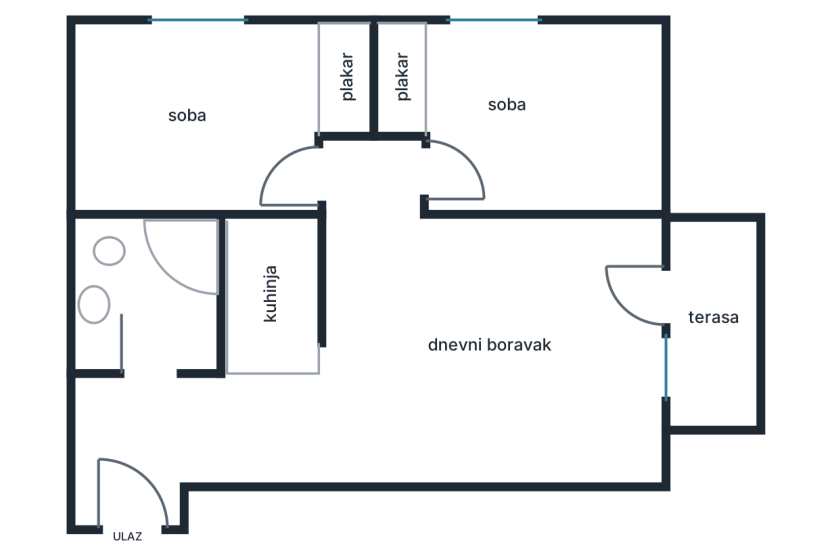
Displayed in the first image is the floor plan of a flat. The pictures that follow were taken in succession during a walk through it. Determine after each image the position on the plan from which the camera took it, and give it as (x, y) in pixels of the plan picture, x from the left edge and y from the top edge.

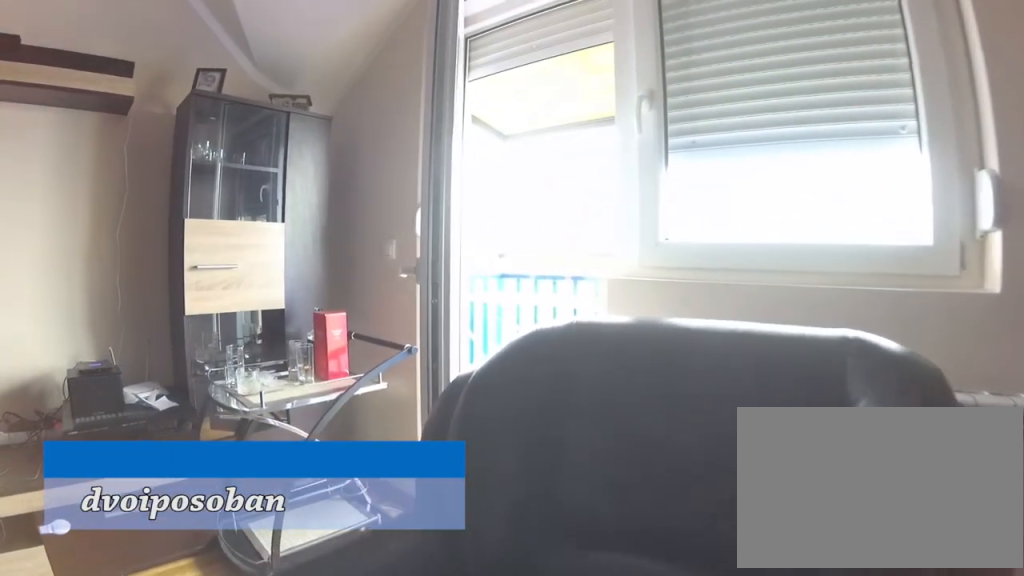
(513, 369)
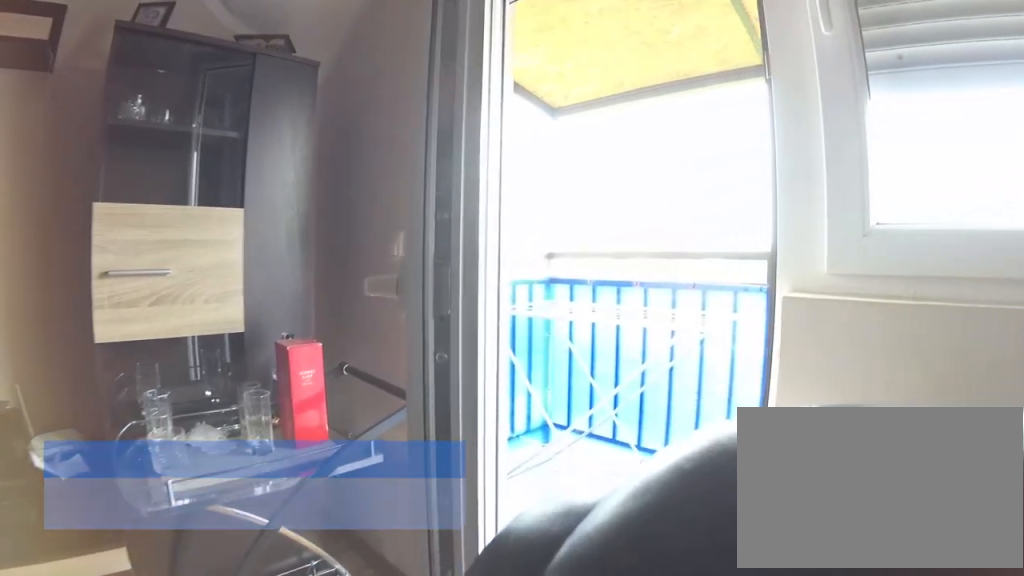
(542, 357)
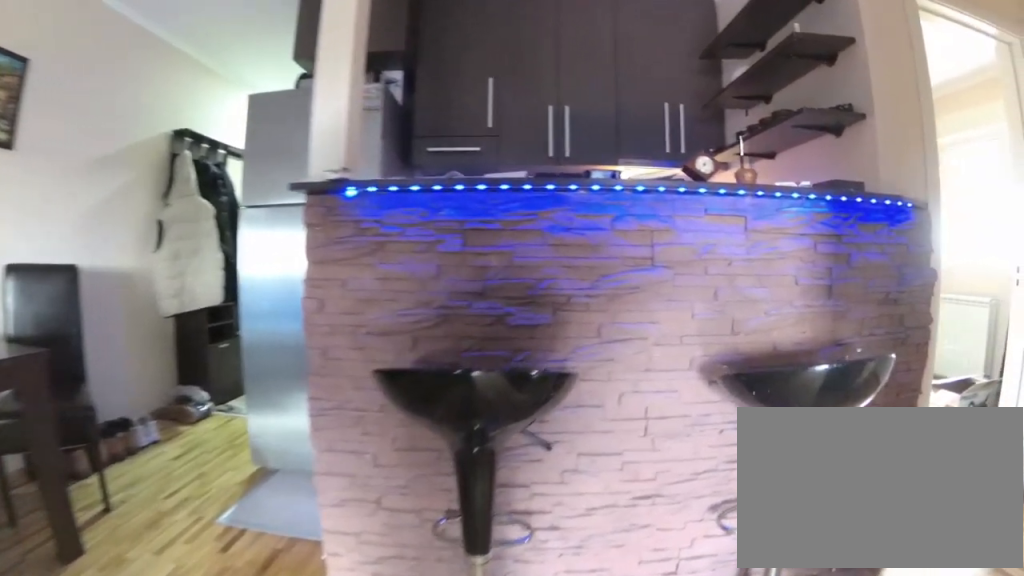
(443, 304)
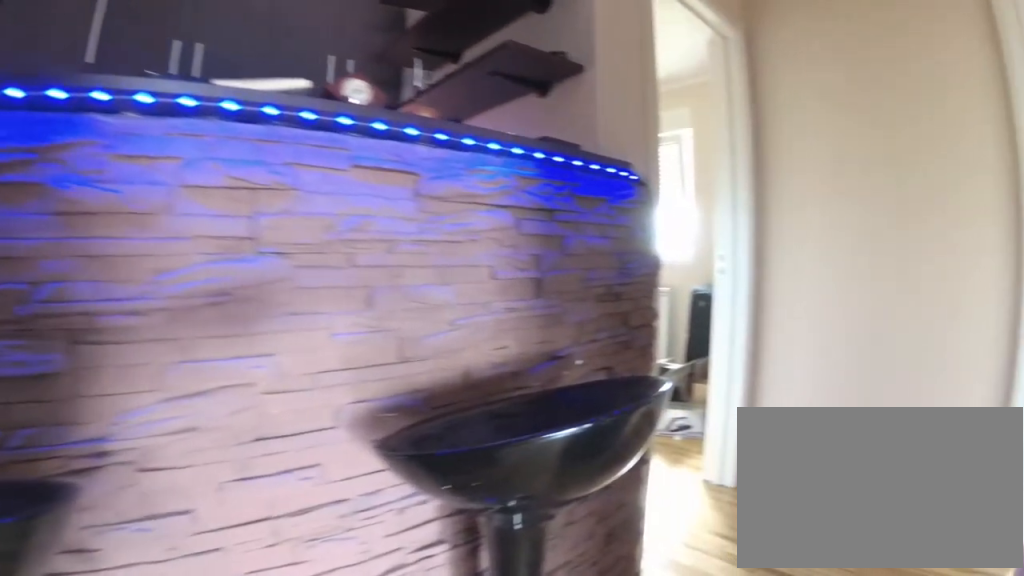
(406, 295)
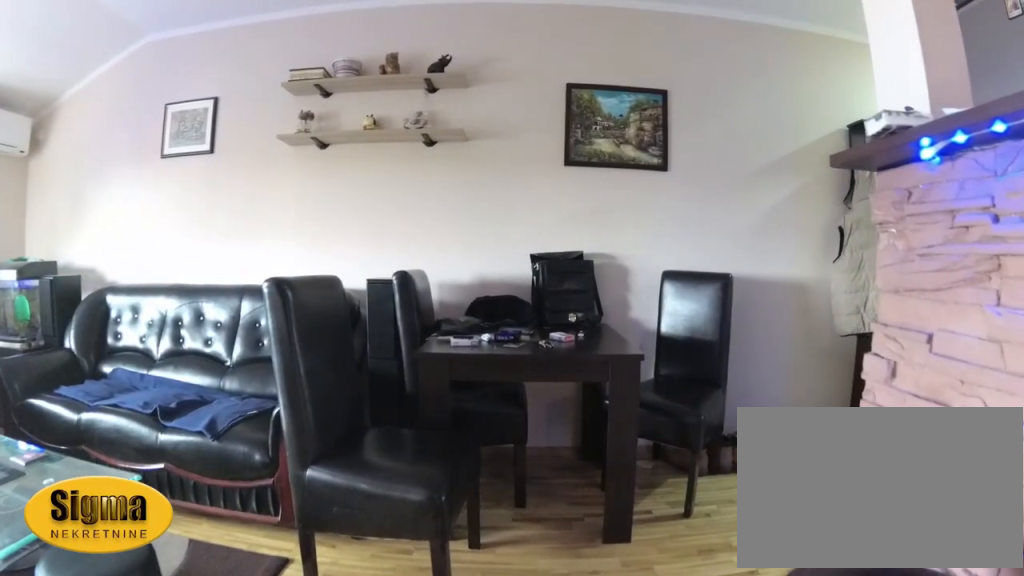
(358, 251)
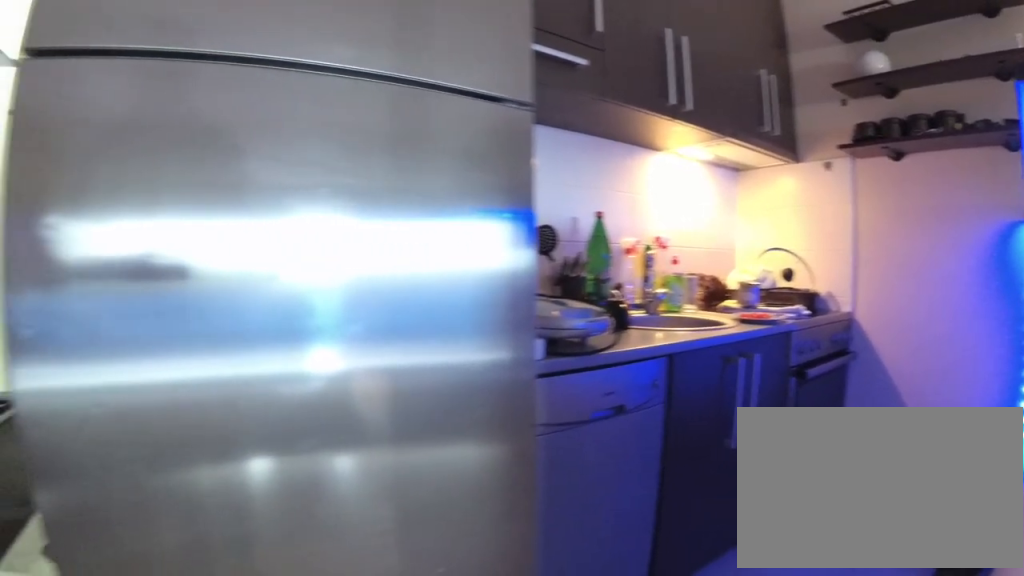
(321, 373)
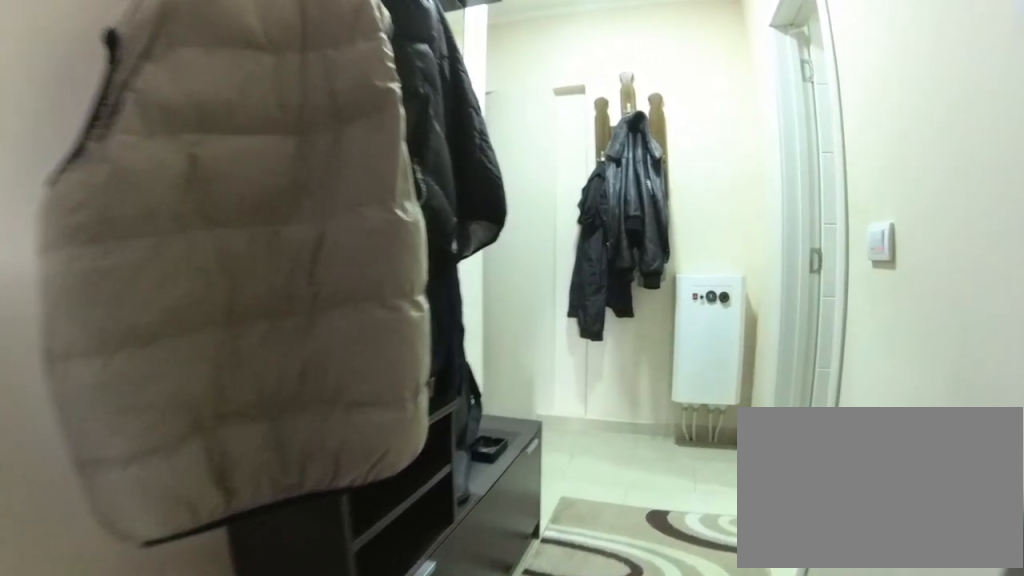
(275, 418)
